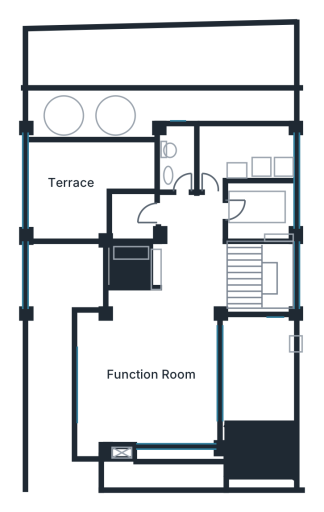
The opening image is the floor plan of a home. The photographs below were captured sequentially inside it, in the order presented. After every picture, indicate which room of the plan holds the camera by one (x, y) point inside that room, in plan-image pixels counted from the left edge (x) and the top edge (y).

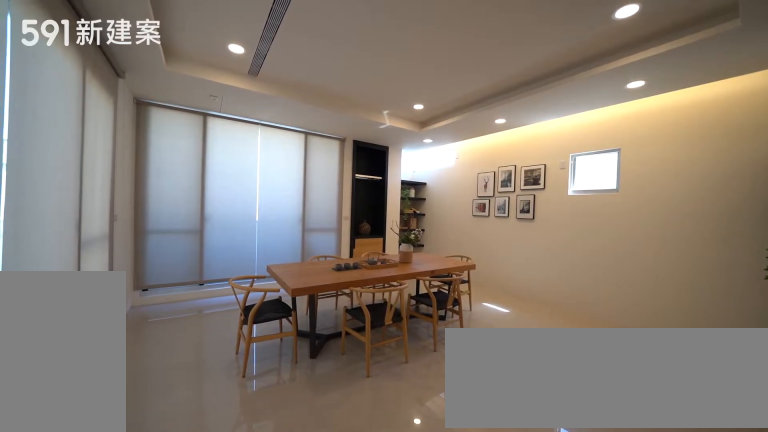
(148, 373)
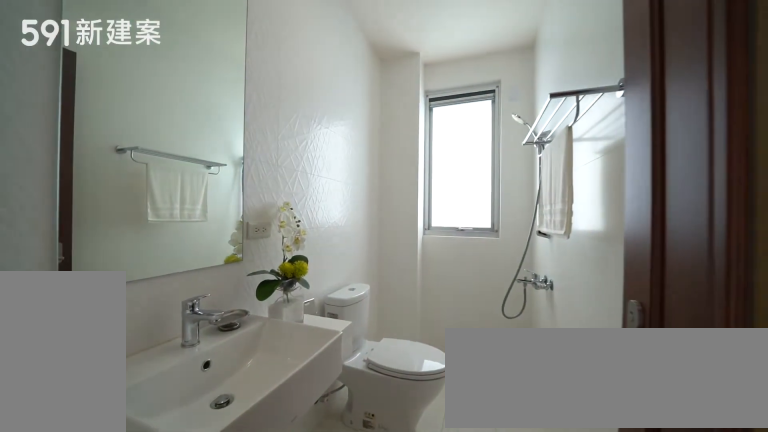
(179, 152)
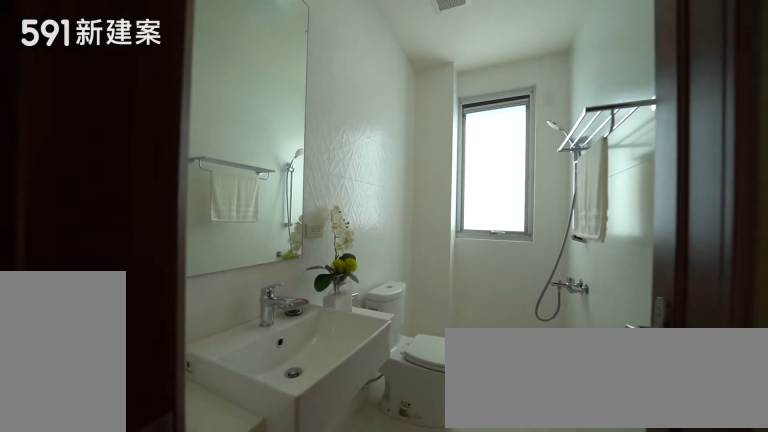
(179, 152)
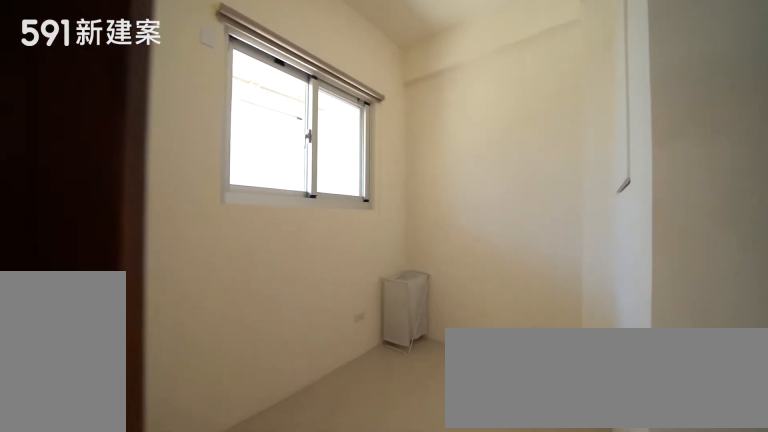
(265, 210)
